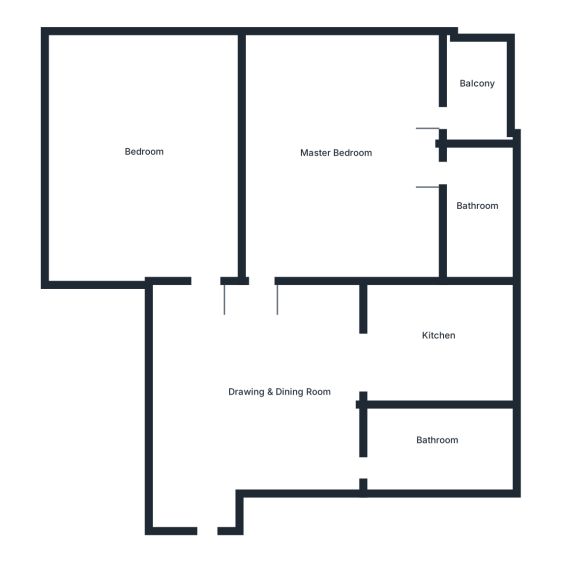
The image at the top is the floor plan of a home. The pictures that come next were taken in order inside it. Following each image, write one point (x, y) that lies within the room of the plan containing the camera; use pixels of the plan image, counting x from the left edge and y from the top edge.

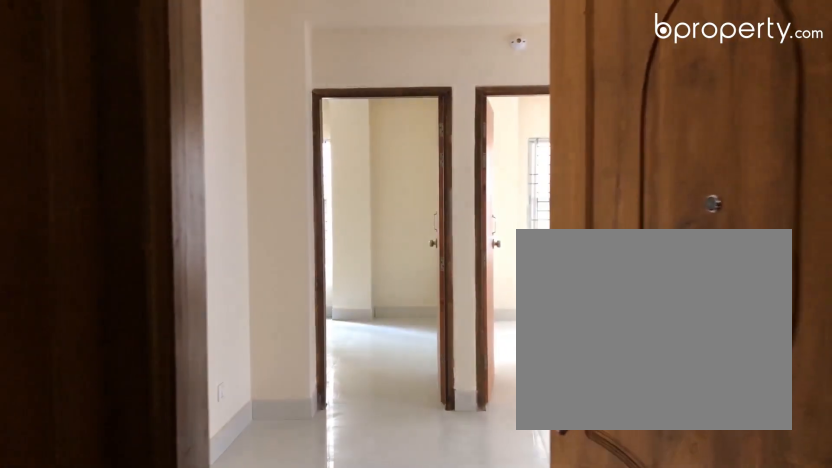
(206, 497)
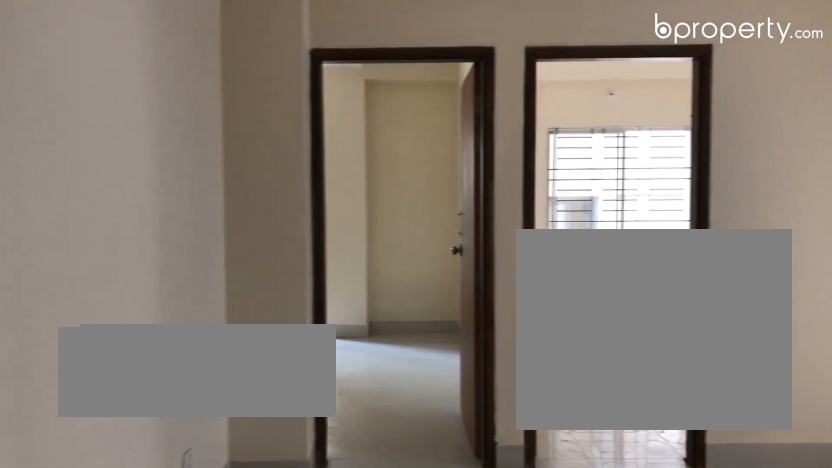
(248, 391)
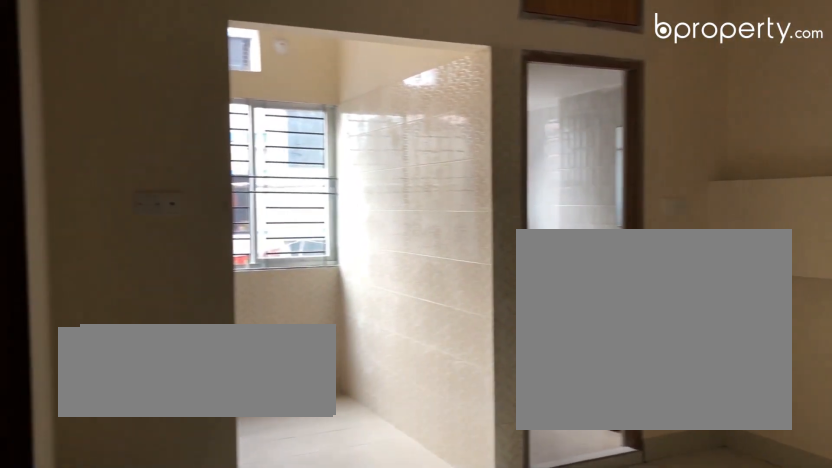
(248, 391)
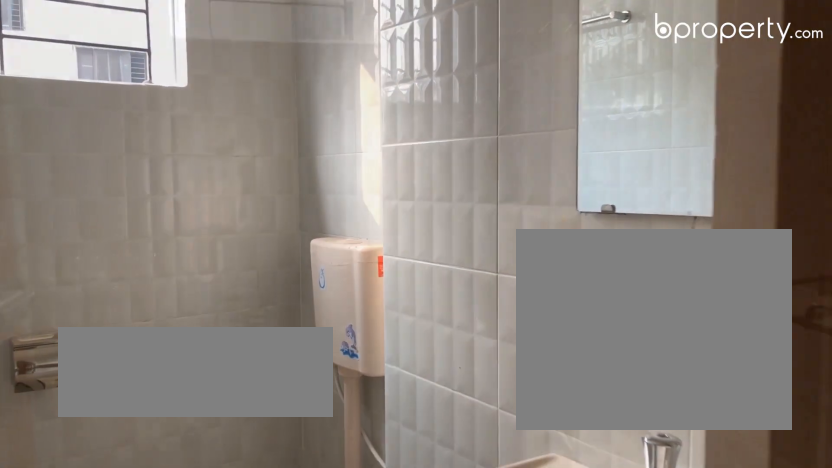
(455, 437)
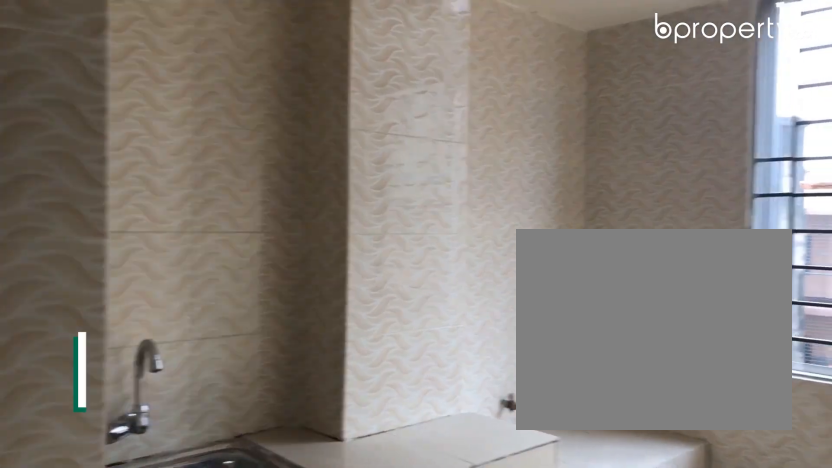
(443, 336)
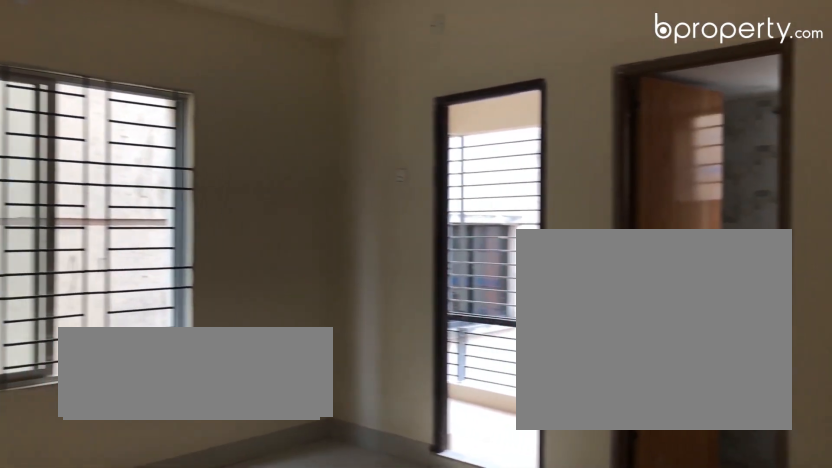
(327, 153)
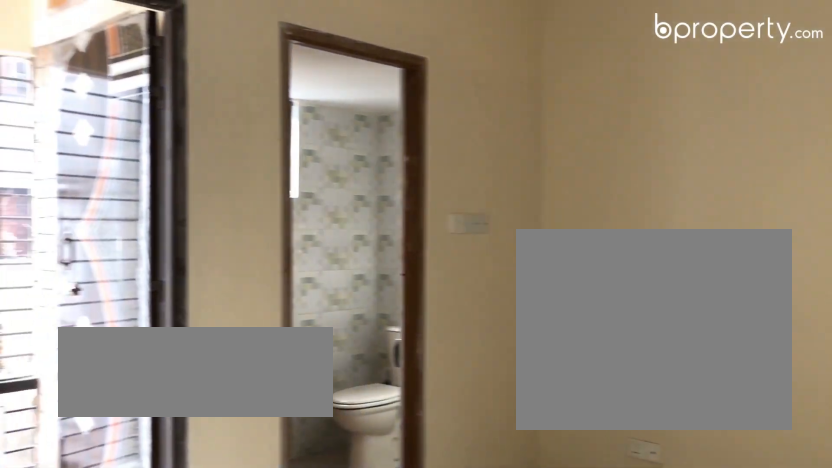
(327, 153)
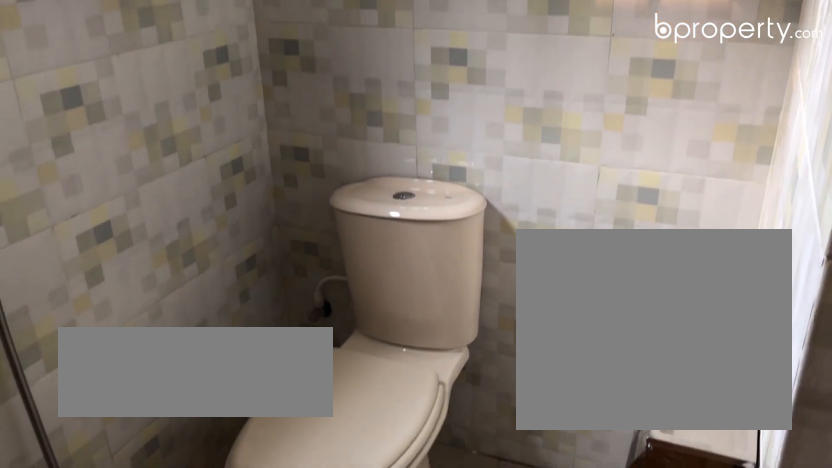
(477, 195)
